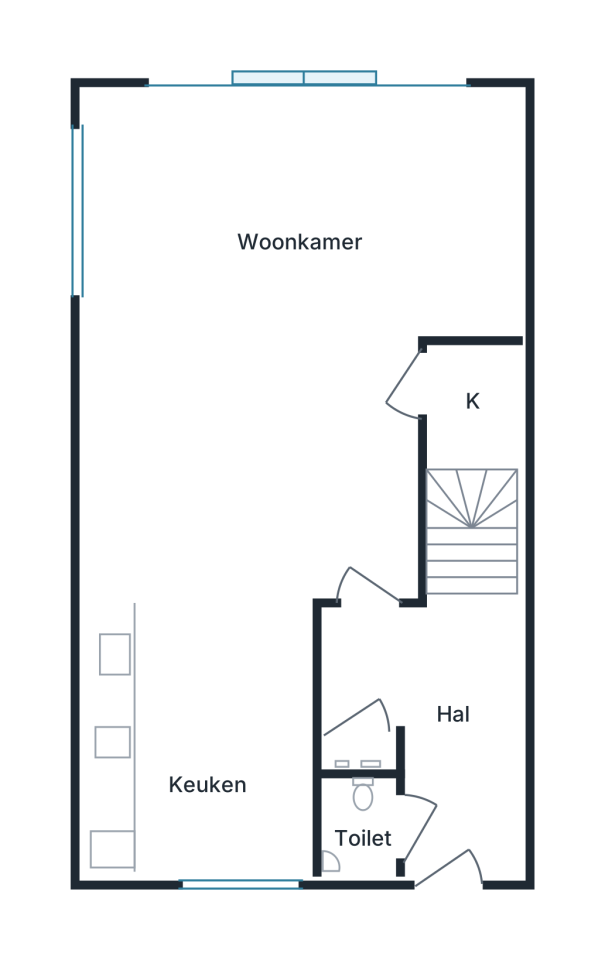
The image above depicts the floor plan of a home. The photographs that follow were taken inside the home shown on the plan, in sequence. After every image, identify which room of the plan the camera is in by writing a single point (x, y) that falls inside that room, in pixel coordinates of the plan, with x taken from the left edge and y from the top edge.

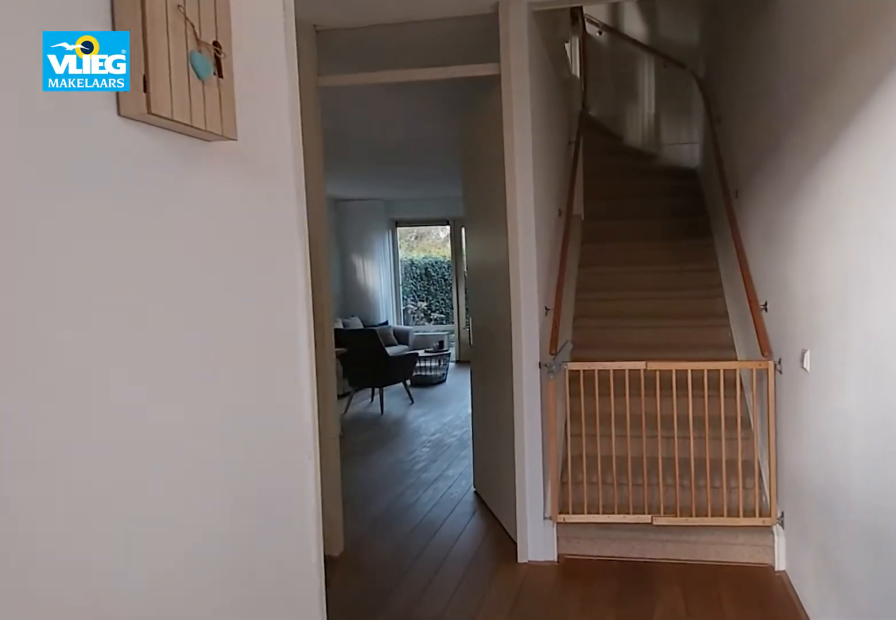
(435, 719)
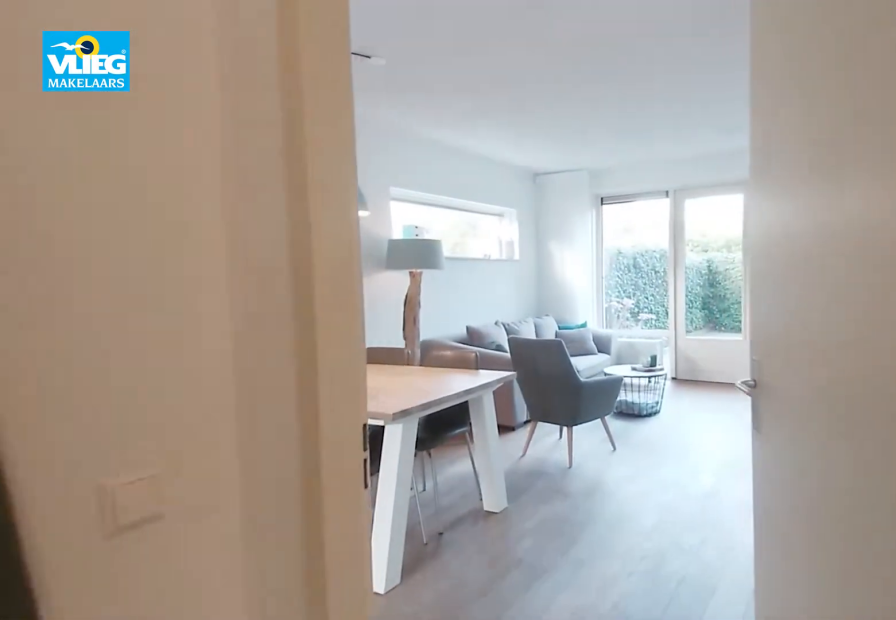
(435, 719)
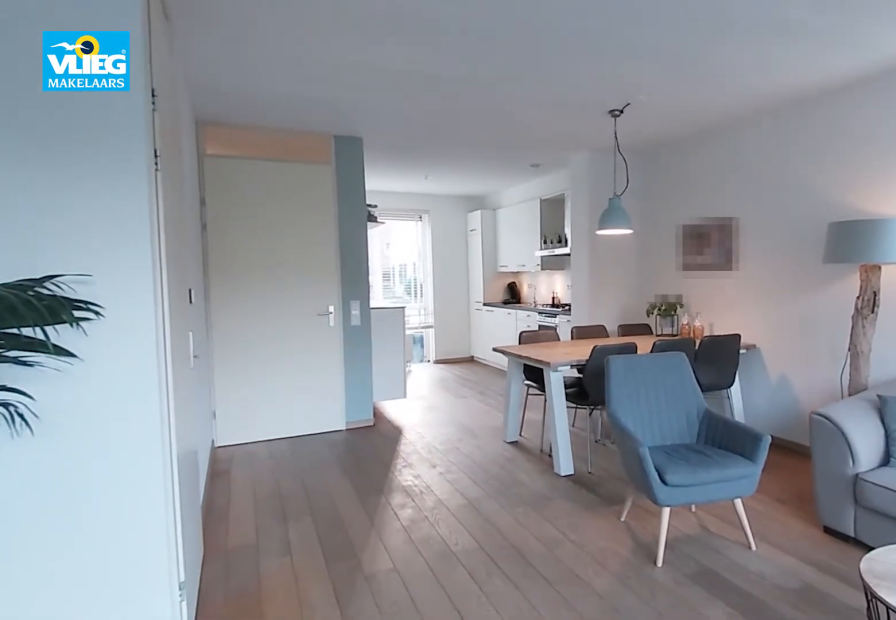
(272, 320)
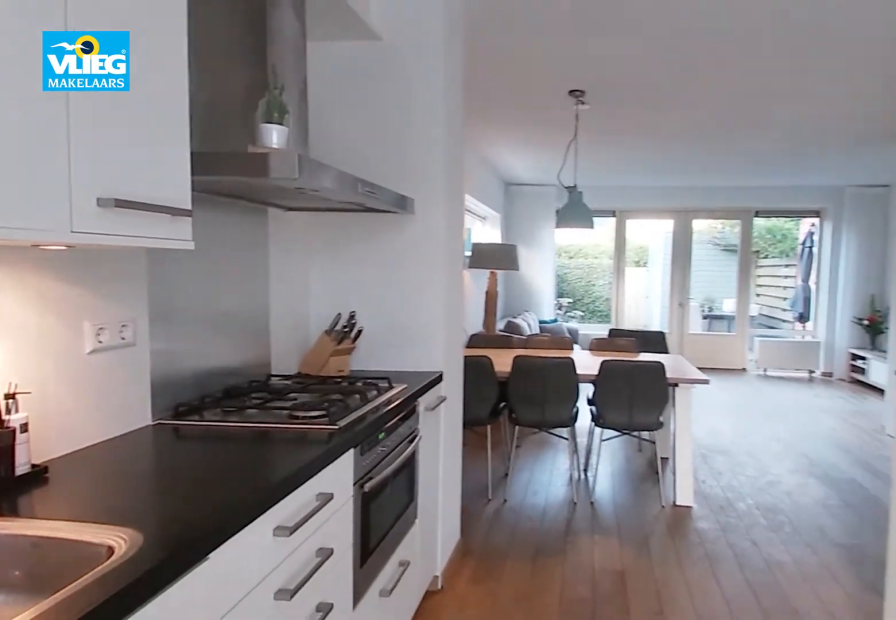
(201, 737)
